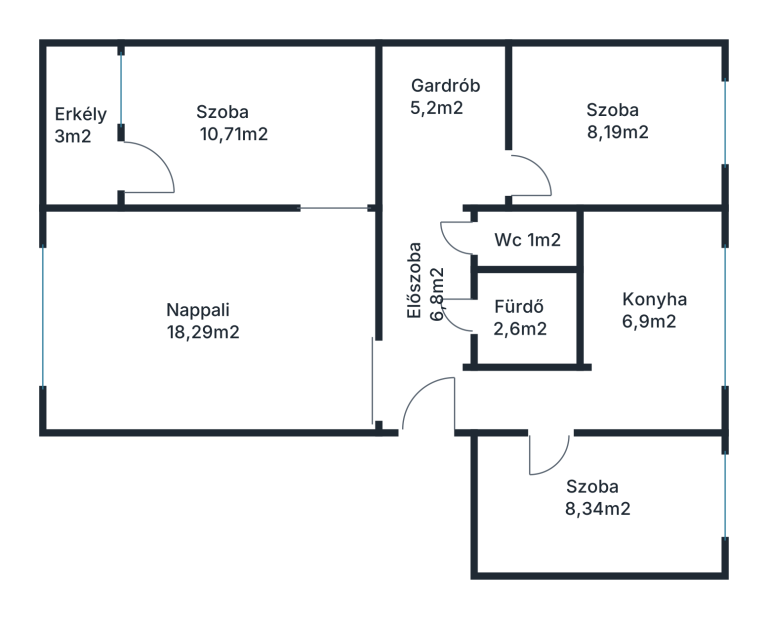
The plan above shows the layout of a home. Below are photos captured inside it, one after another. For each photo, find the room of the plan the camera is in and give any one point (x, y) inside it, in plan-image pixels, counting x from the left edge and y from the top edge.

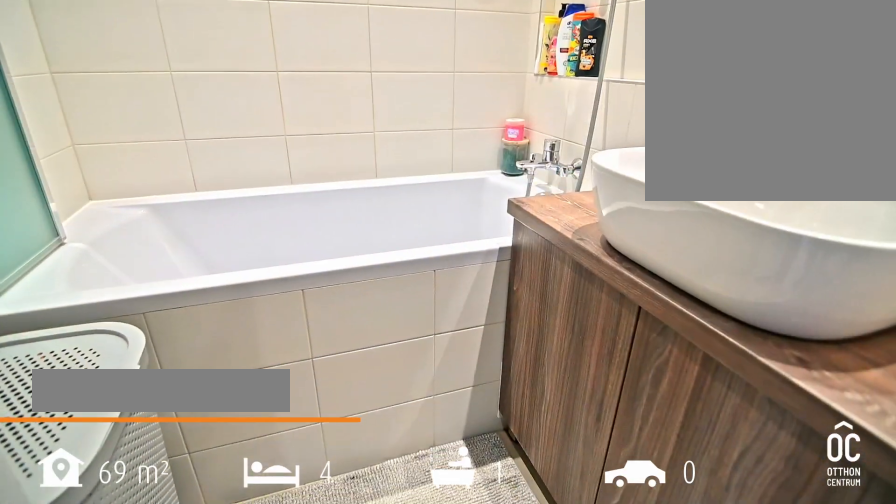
(525, 316)
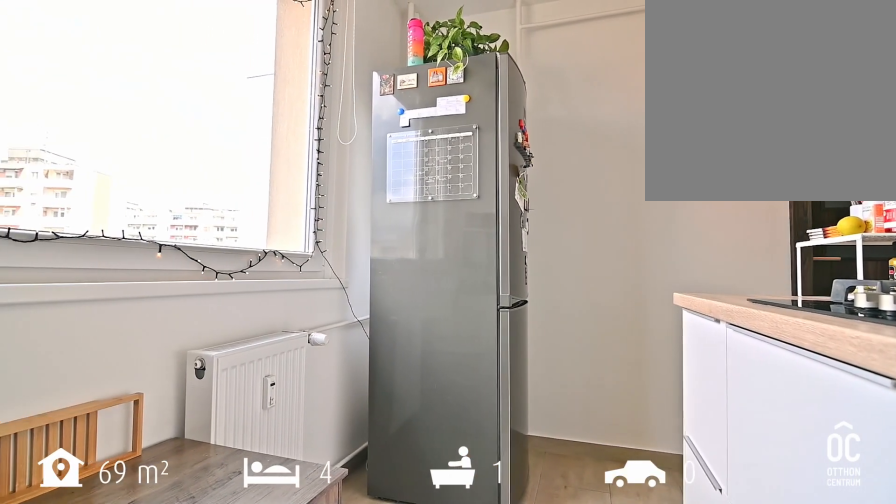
(649, 312)
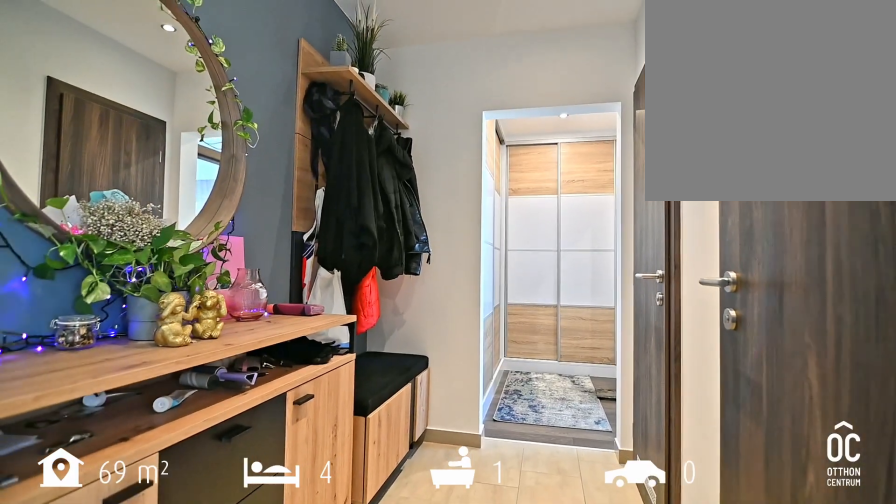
(422, 328)
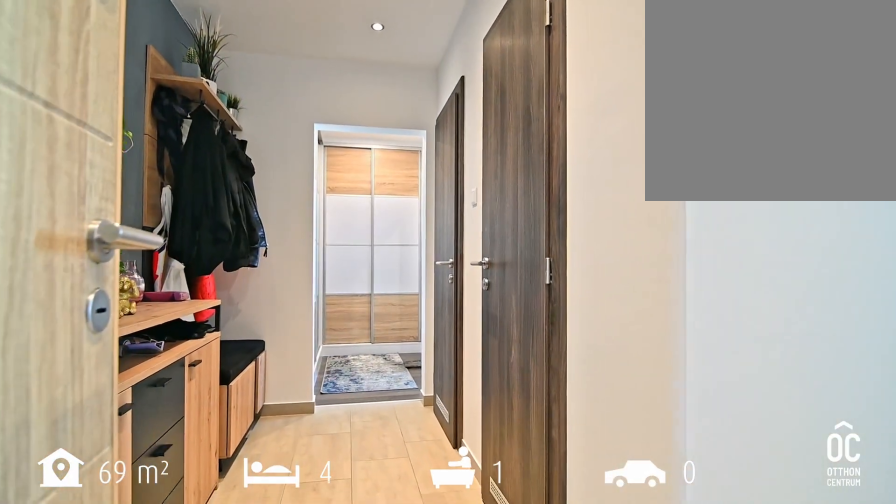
(421, 328)
